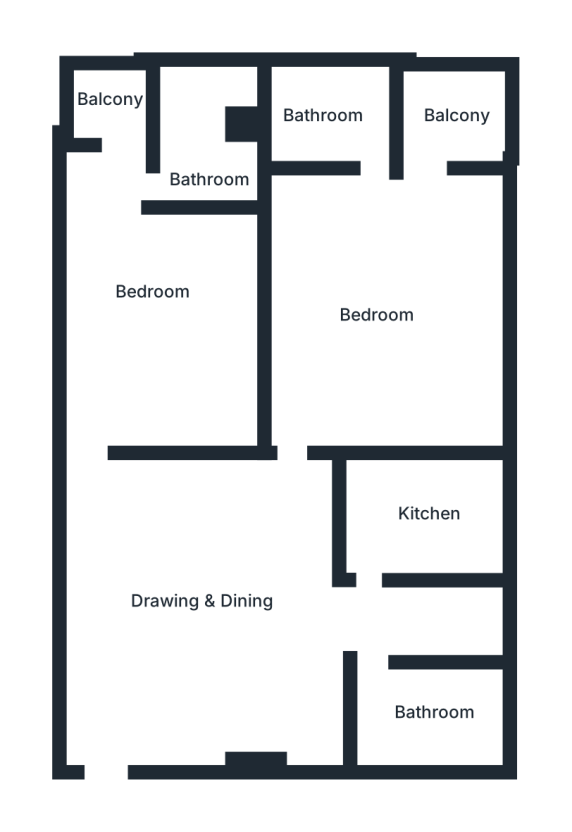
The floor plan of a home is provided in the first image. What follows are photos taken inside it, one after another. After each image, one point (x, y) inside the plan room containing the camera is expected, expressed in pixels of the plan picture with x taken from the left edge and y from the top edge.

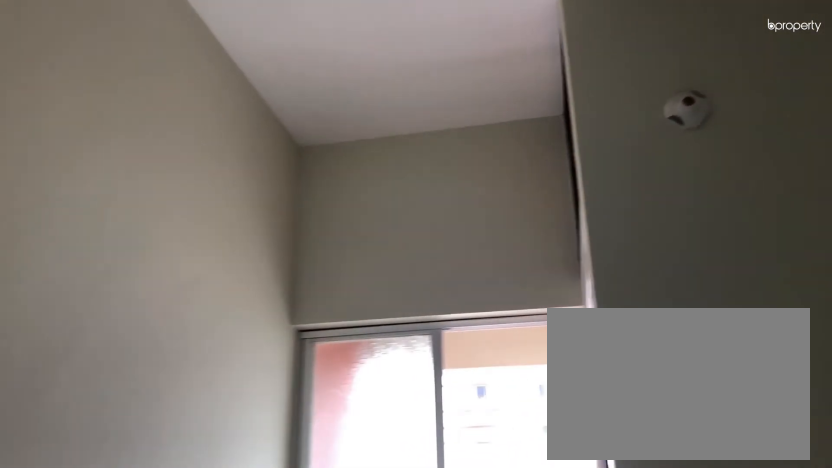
(148, 281)
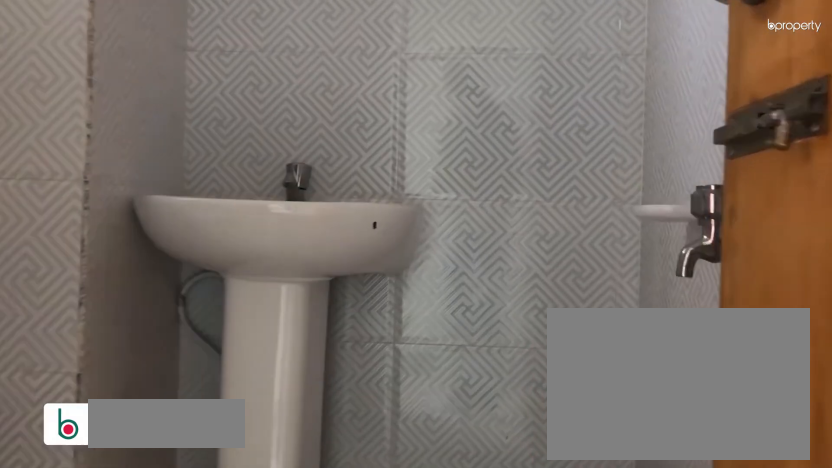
(204, 131)
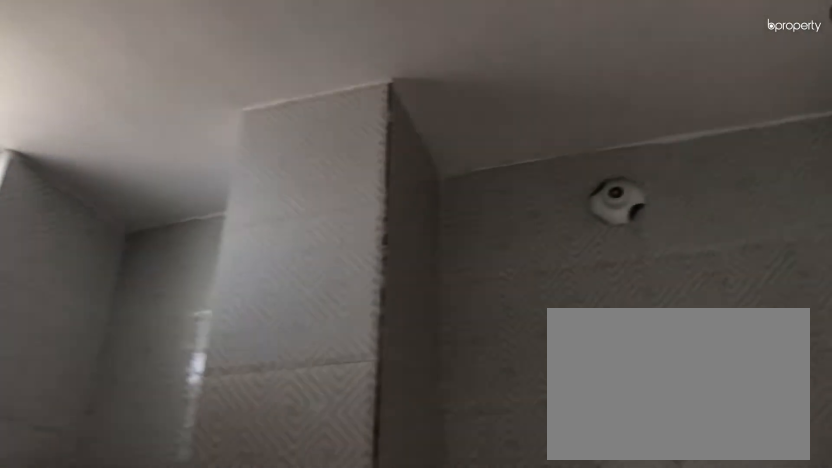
(204, 131)
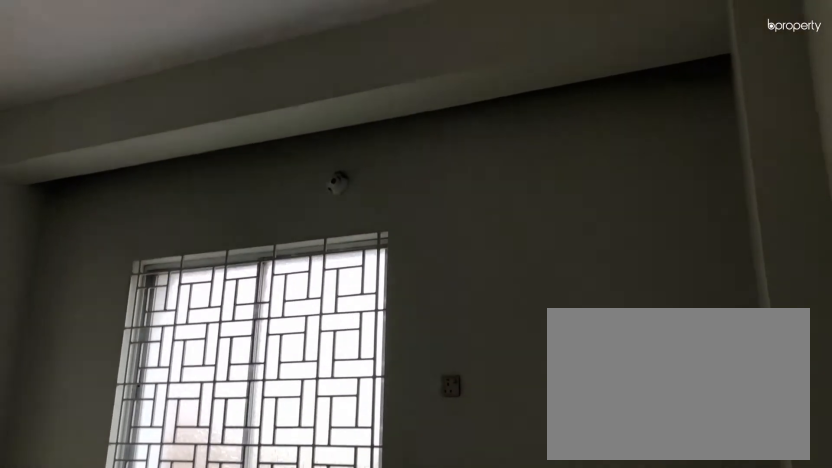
(395, 275)
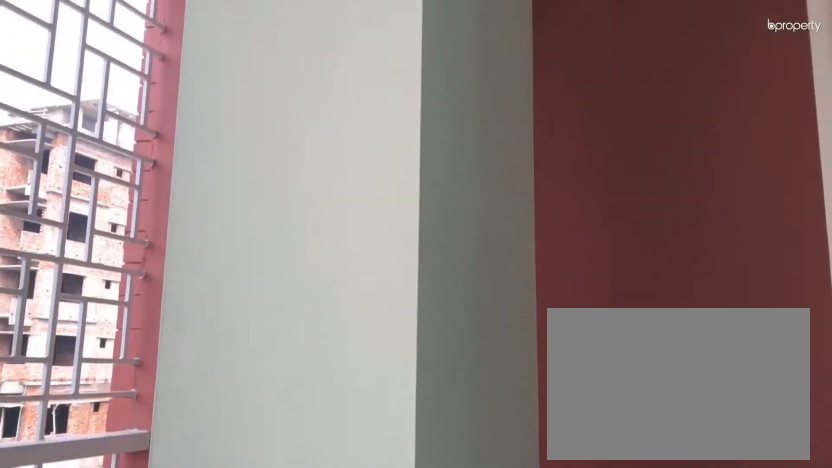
(457, 115)
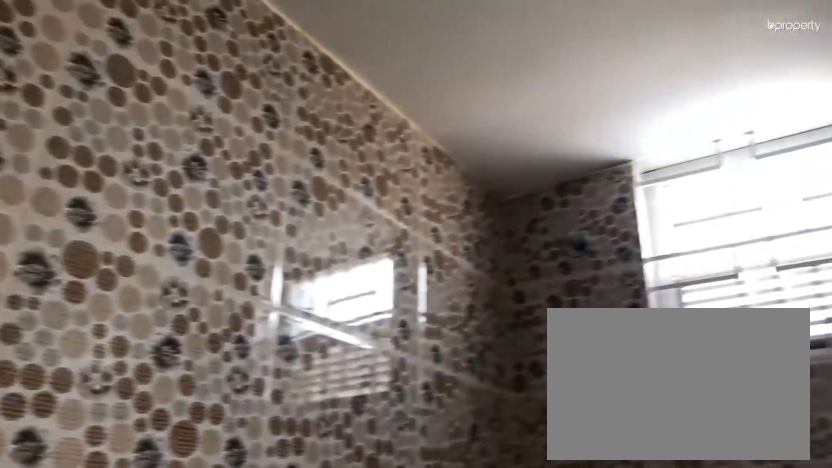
(334, 110)
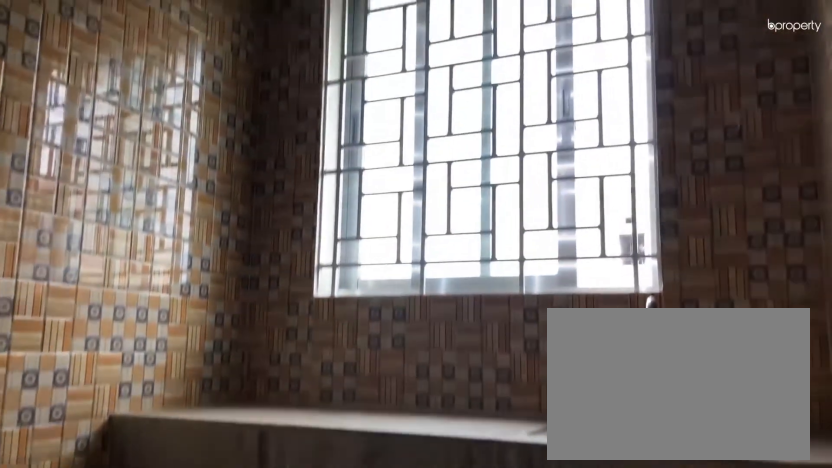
(400, 520)
